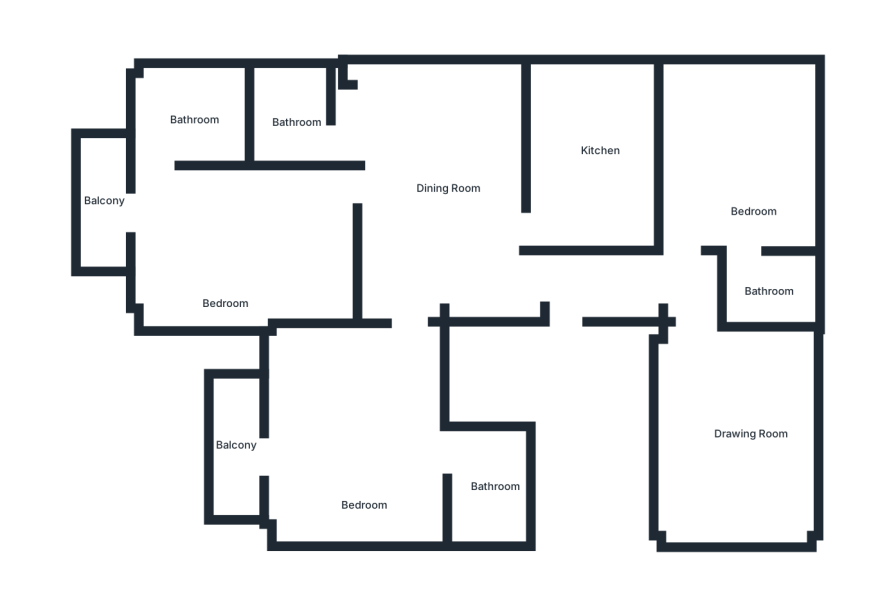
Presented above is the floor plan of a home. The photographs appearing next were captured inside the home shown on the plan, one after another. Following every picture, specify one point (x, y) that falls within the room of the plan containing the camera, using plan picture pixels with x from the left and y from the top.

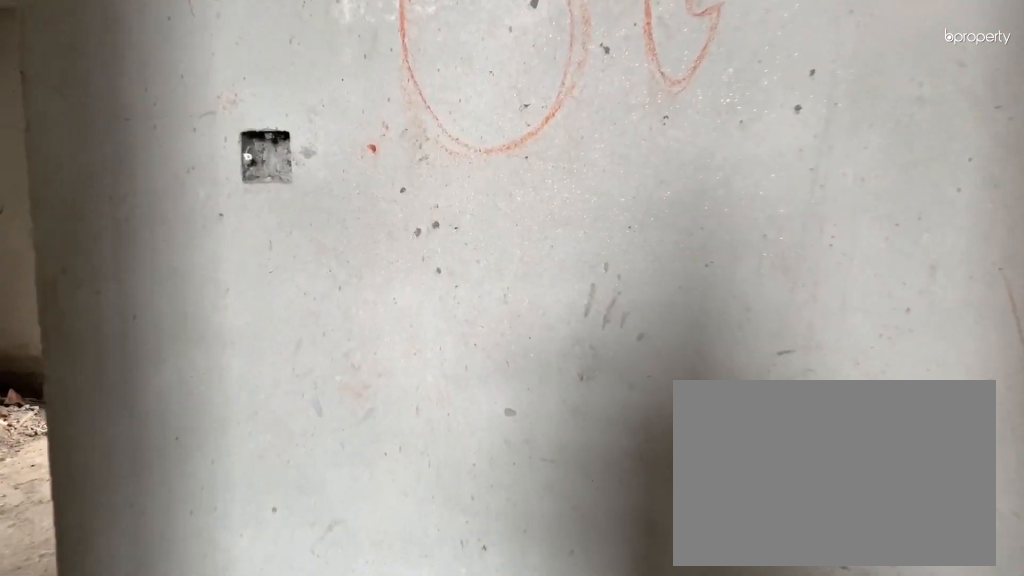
(531, 285)
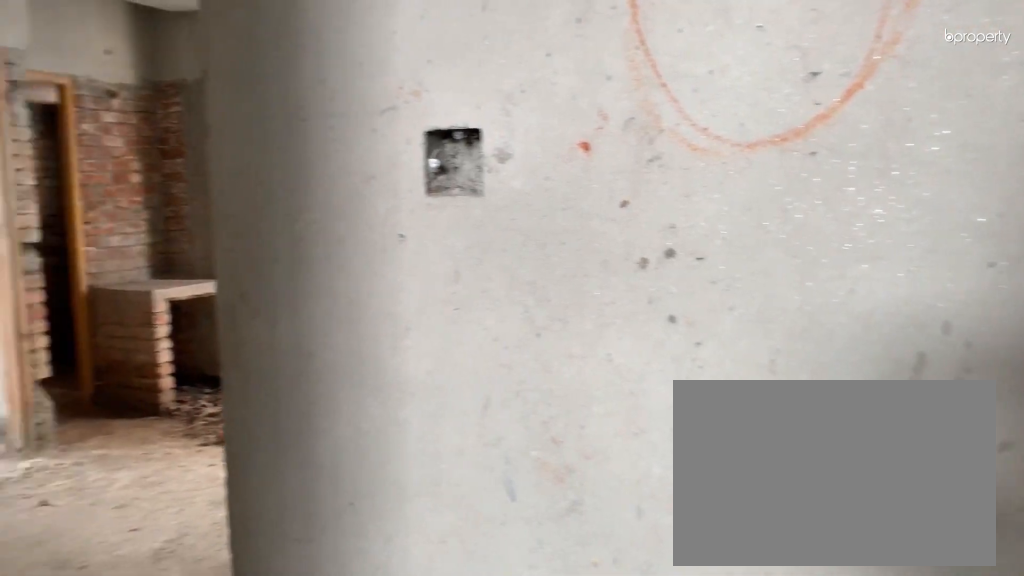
(531, 285)
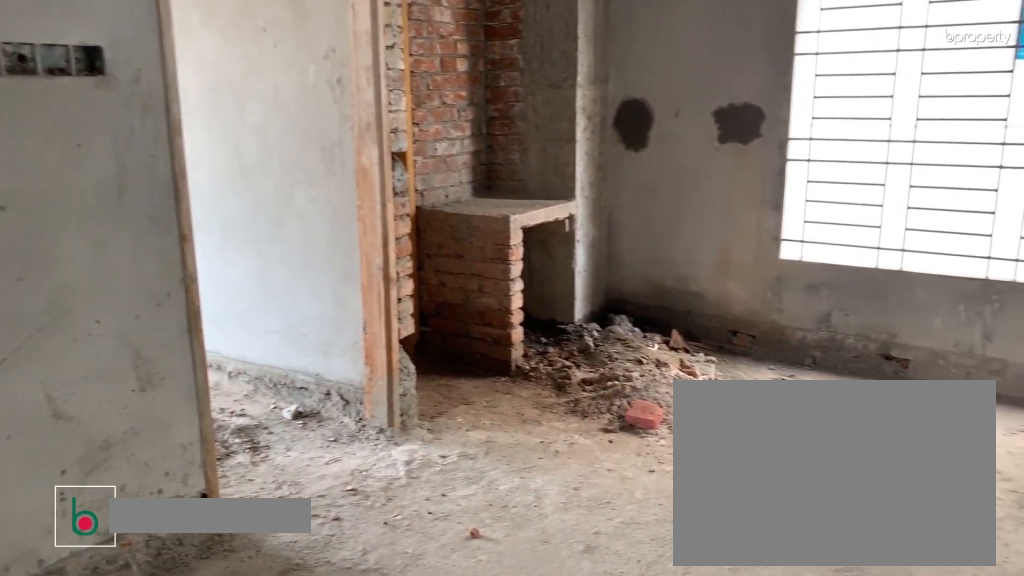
(434, 173)
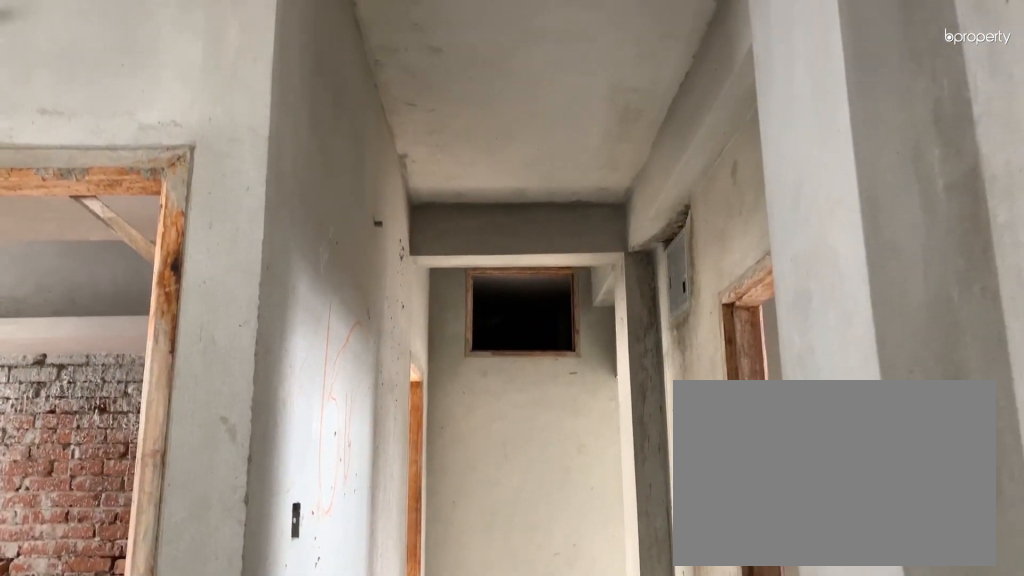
(434, 172)
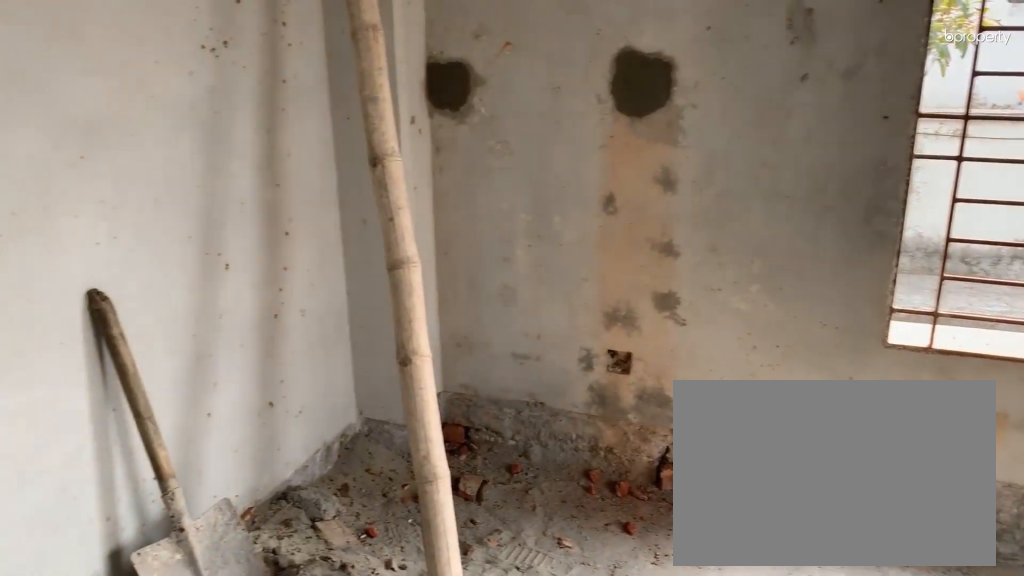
(749, 418)
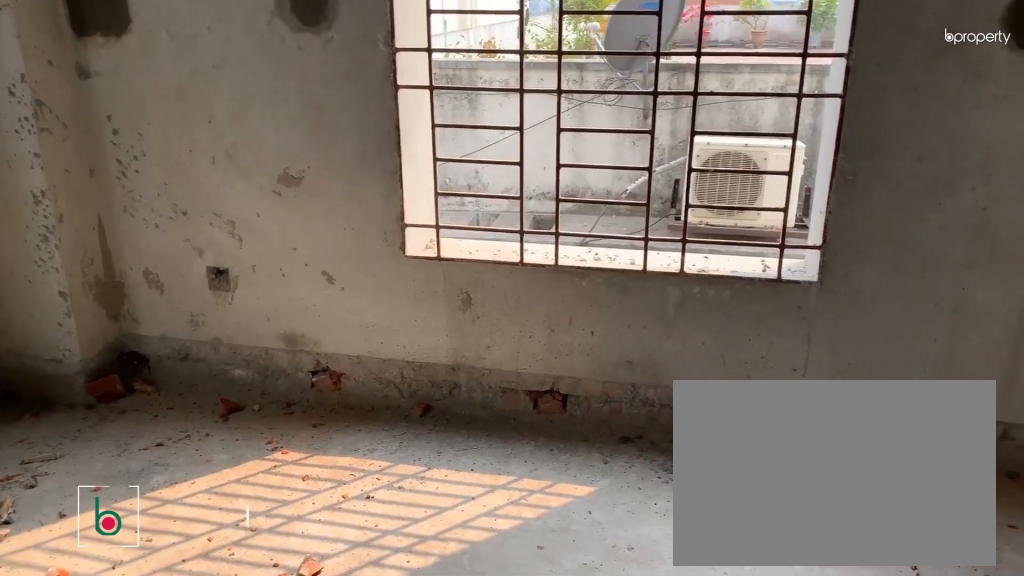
(750, 173)
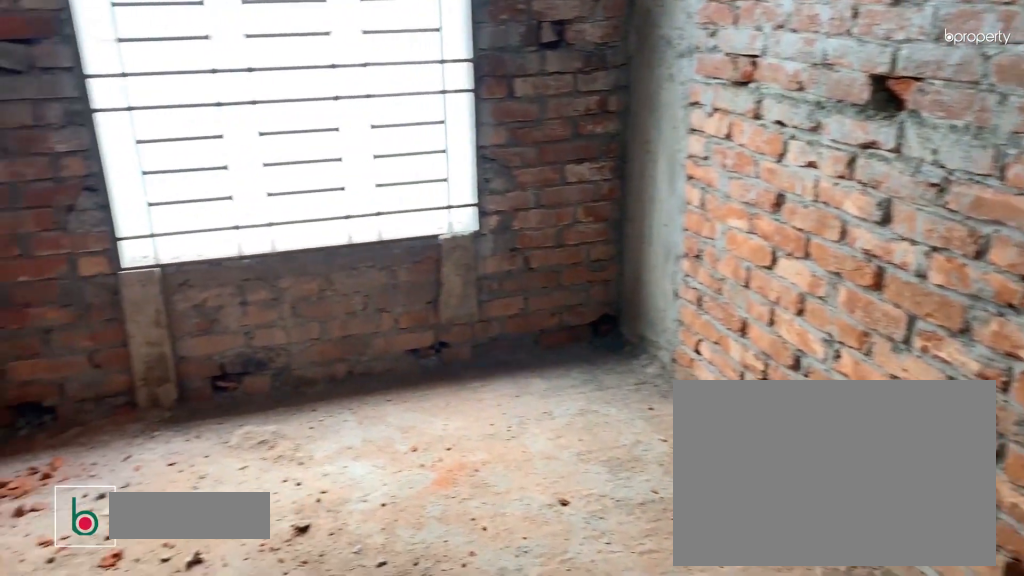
(599, 146)
